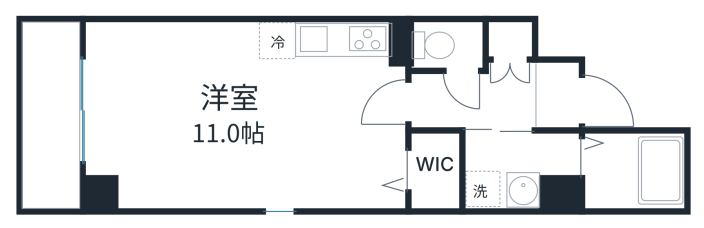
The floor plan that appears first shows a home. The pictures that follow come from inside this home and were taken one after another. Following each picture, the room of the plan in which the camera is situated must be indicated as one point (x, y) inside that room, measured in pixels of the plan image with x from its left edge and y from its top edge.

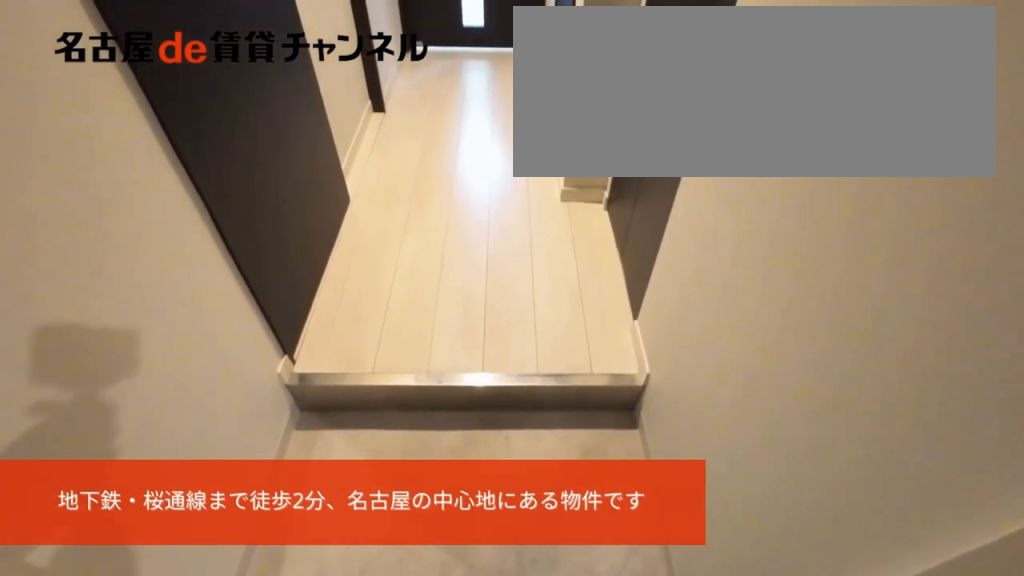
(557, 96)
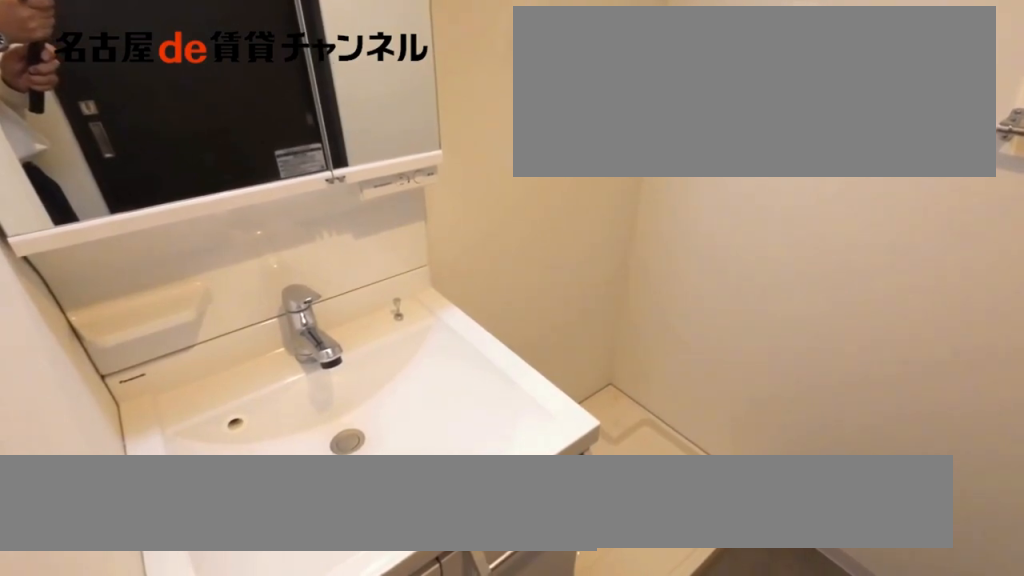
(521, 167)
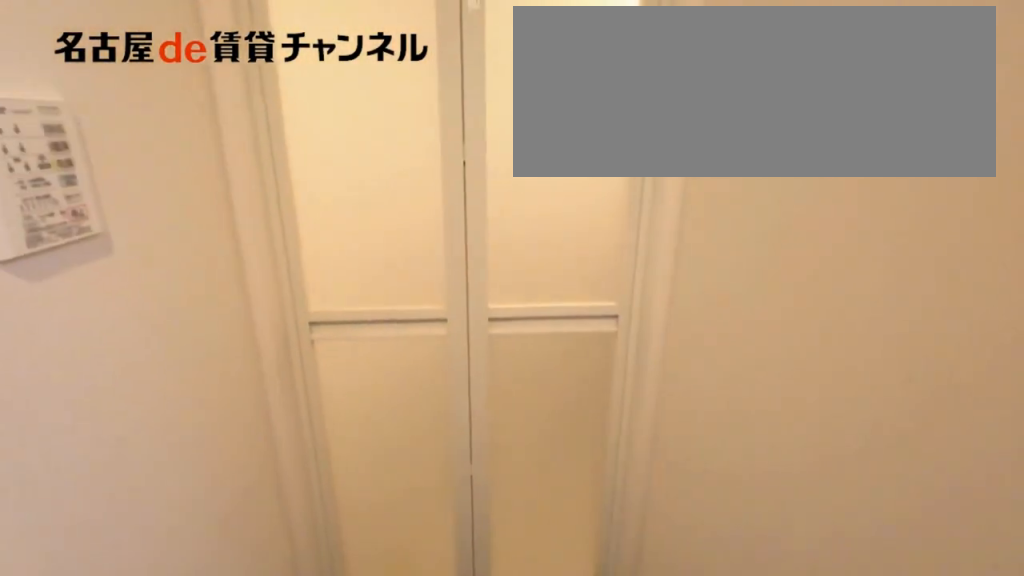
(521, 167)
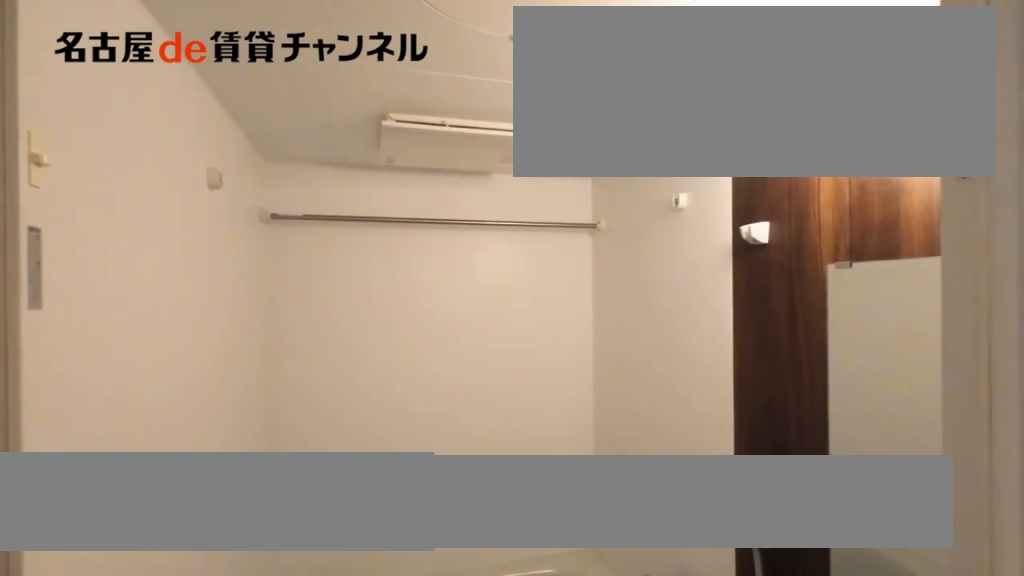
(632, 169)
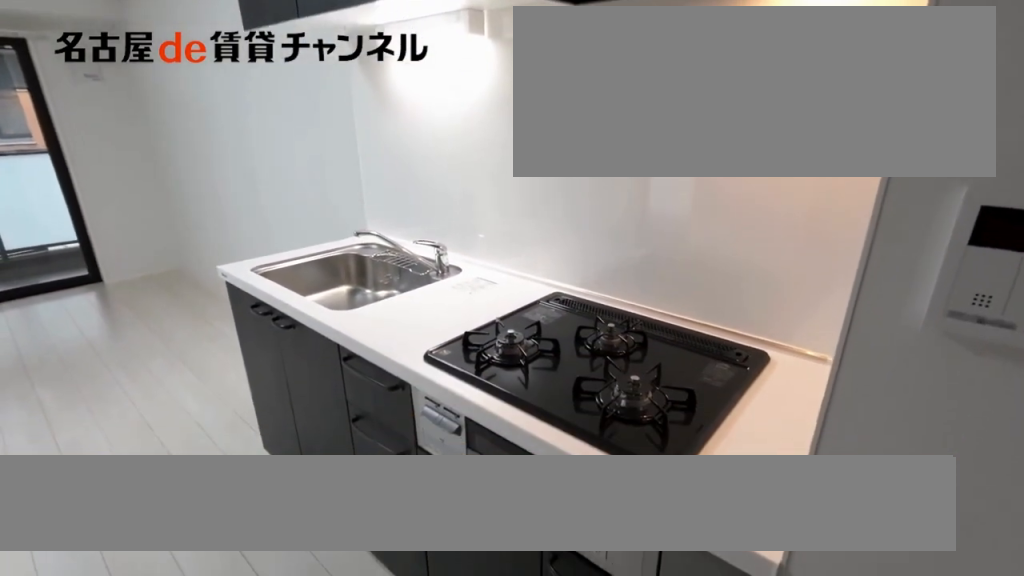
(335, 48)
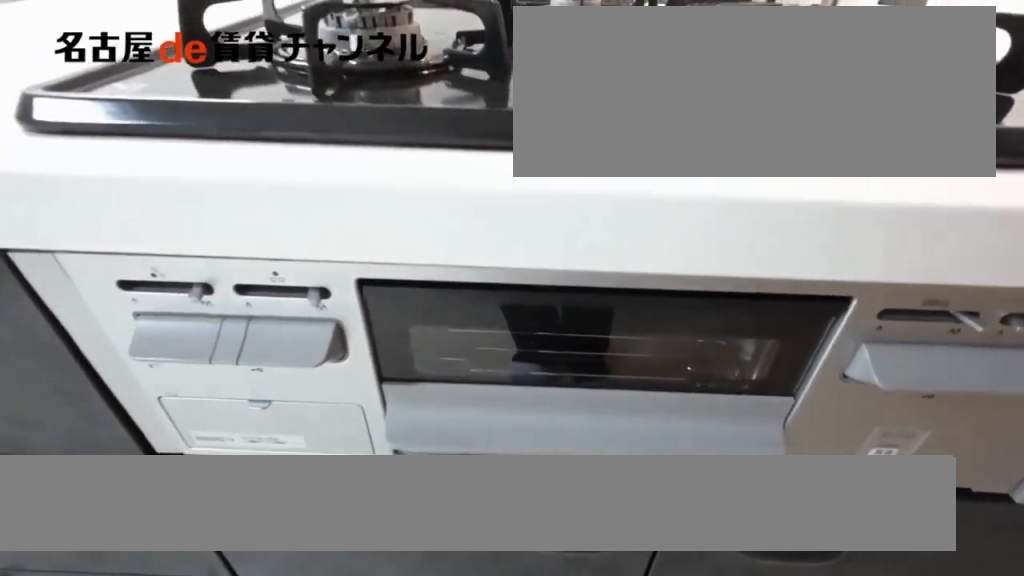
(335, 48)
